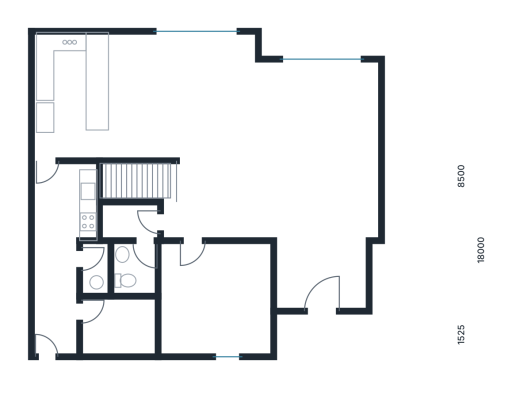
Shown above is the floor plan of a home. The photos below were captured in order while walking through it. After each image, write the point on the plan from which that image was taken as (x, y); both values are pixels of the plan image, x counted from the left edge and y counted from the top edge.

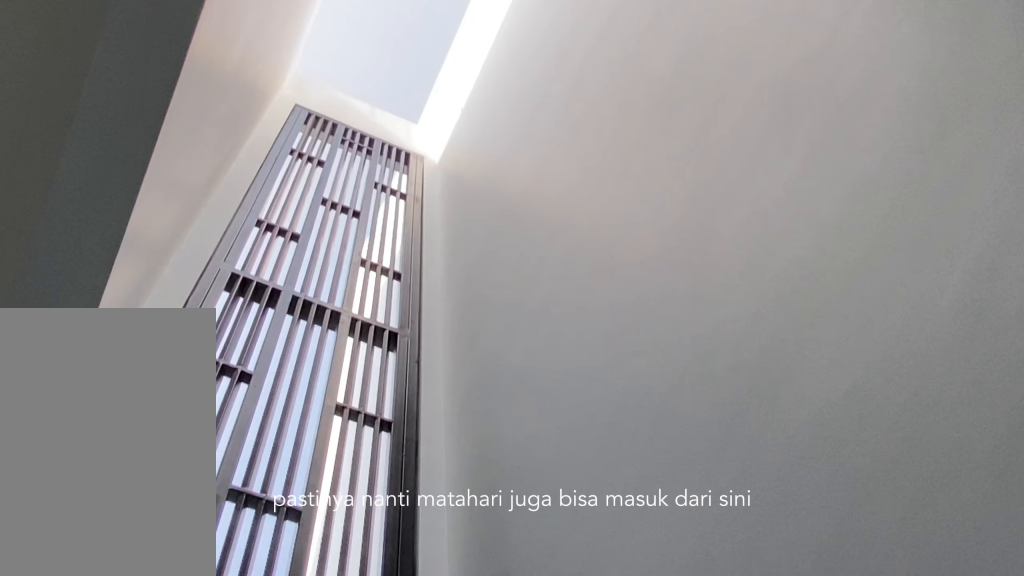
(56, 321)
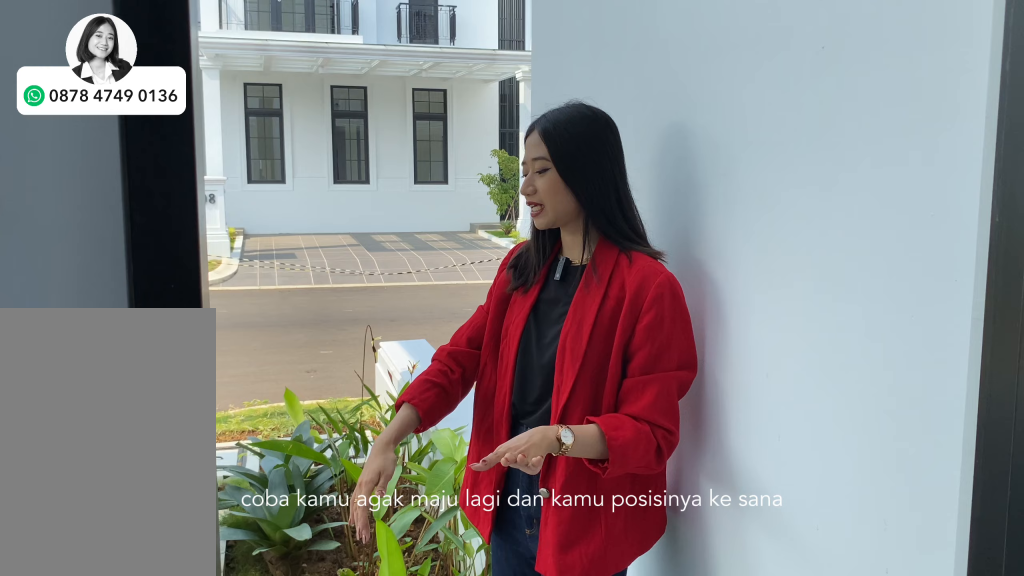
(56, 321)
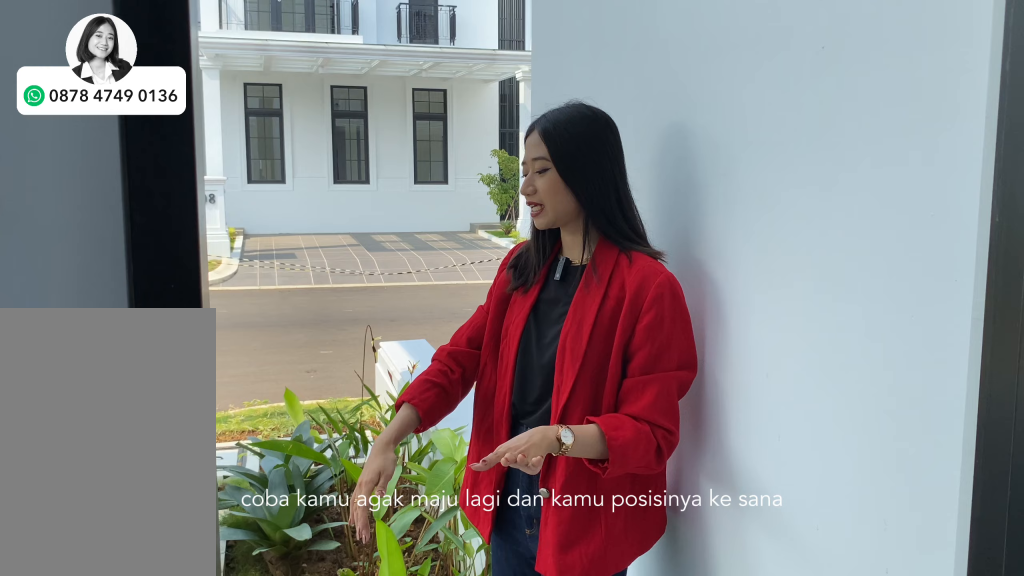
(56, 321)
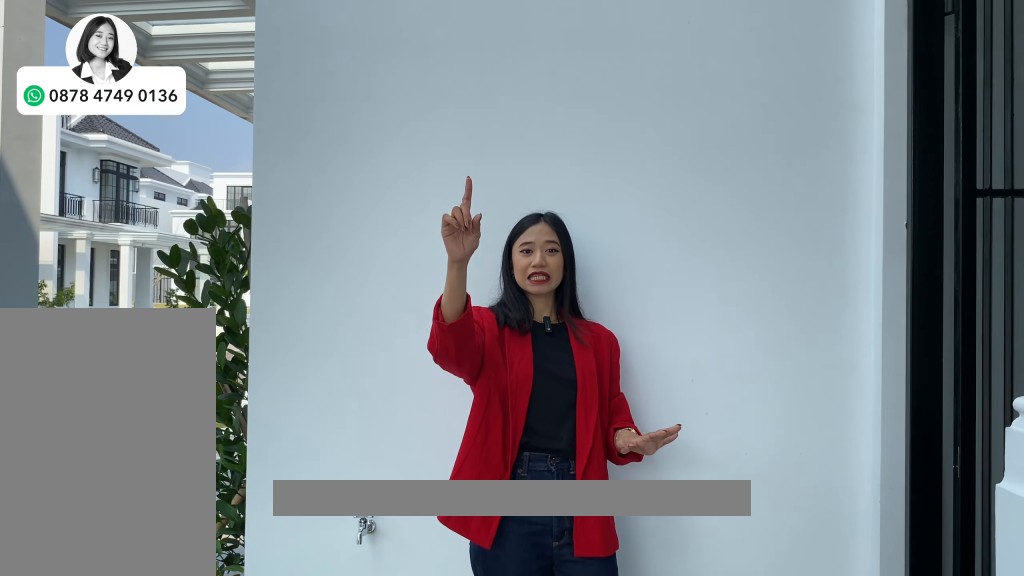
(60, 377)
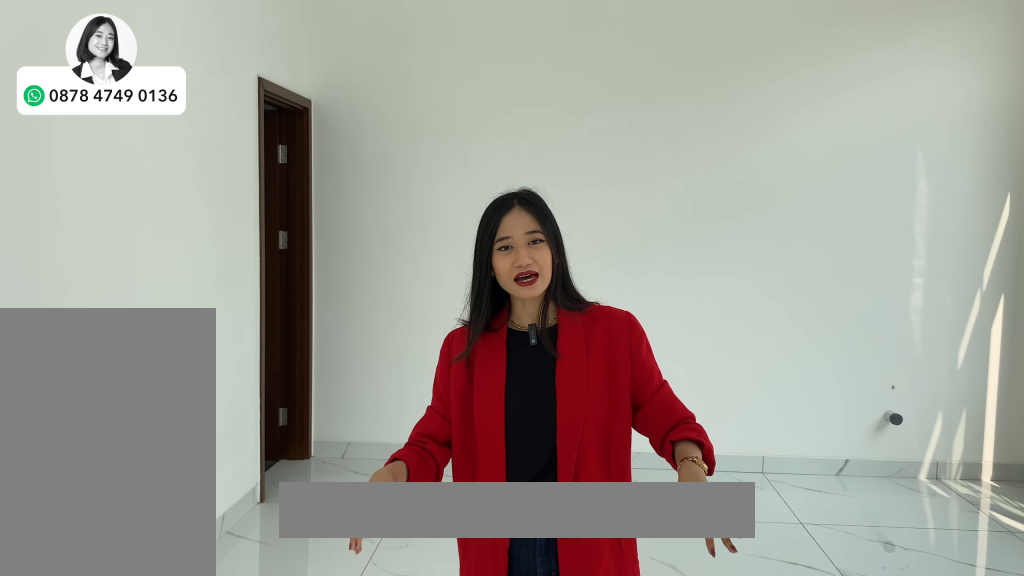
(98, 119)
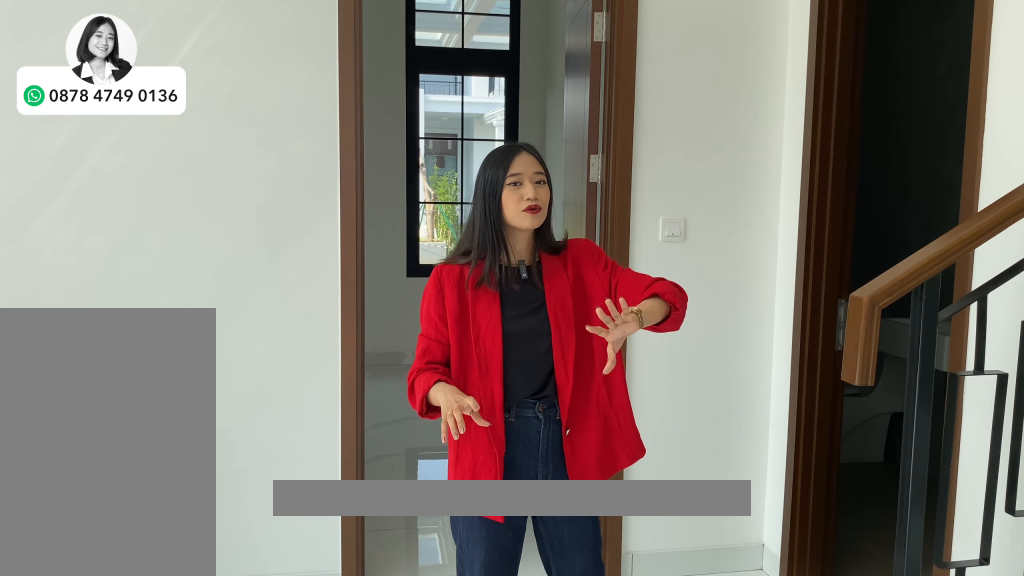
(206, 208)
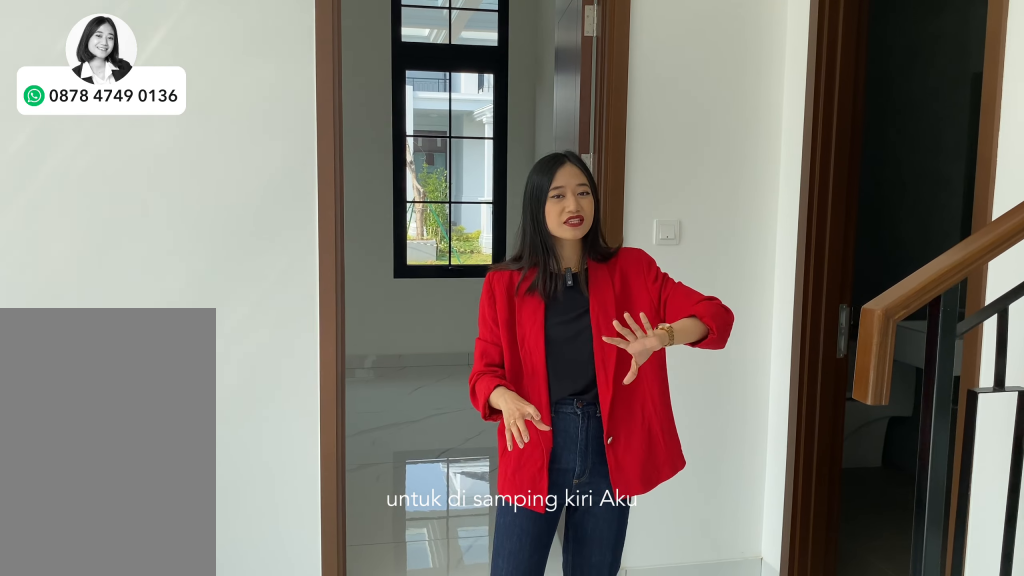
(206, 209)
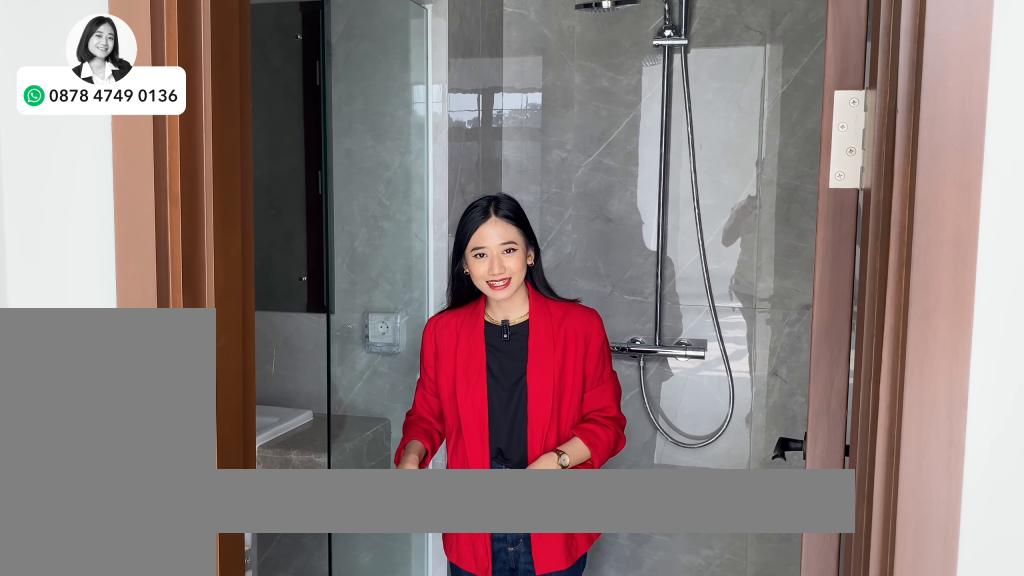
(135, 240)
